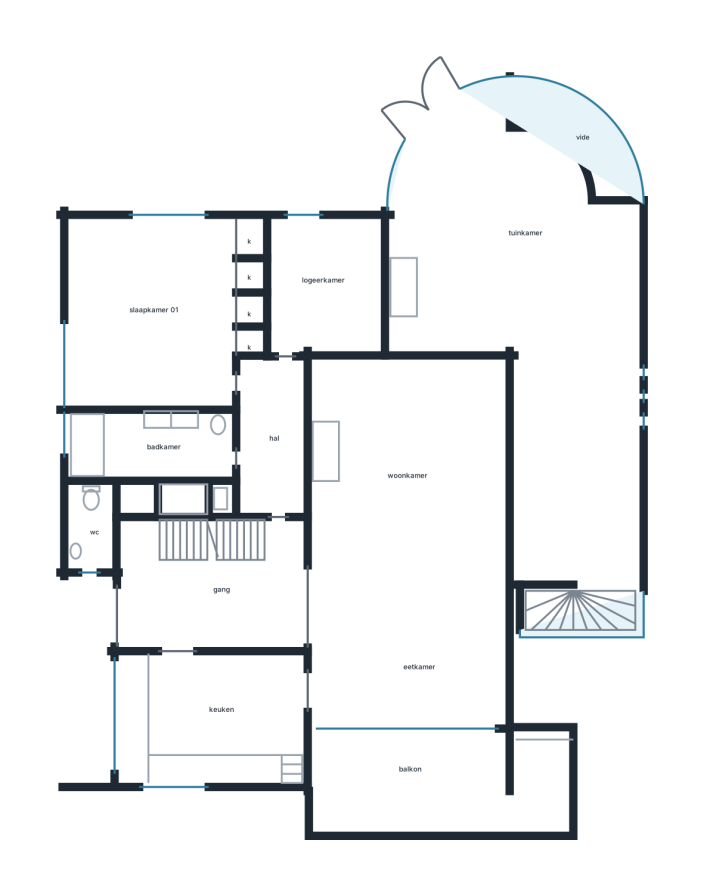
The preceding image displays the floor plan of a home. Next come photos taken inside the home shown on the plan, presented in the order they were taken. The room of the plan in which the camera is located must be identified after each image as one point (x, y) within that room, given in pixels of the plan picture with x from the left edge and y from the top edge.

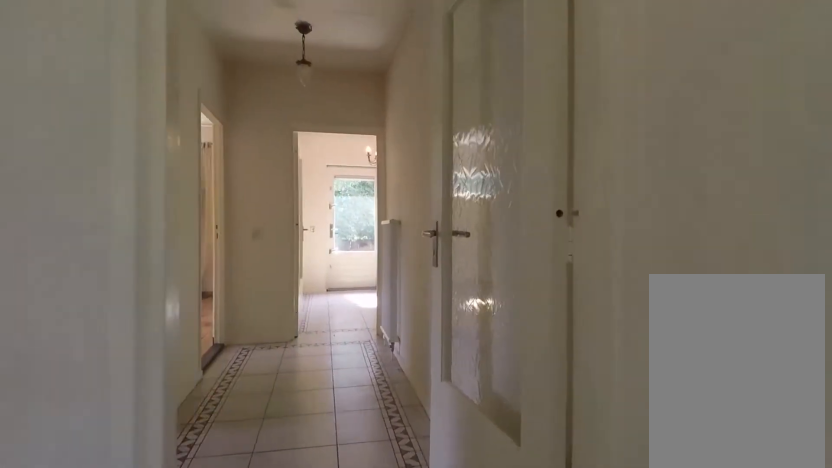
(210, 583)
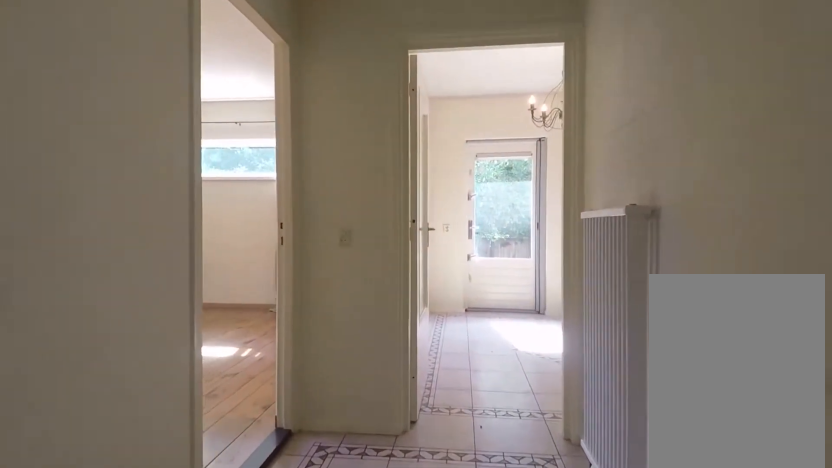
(270, 437)
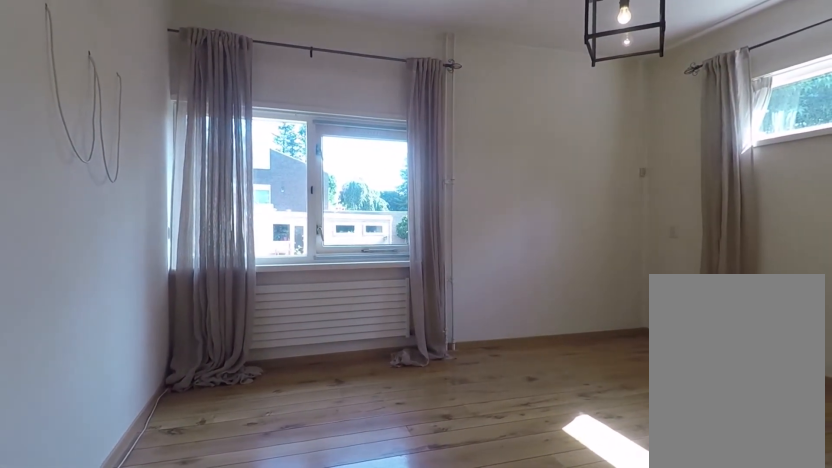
(152, 313)
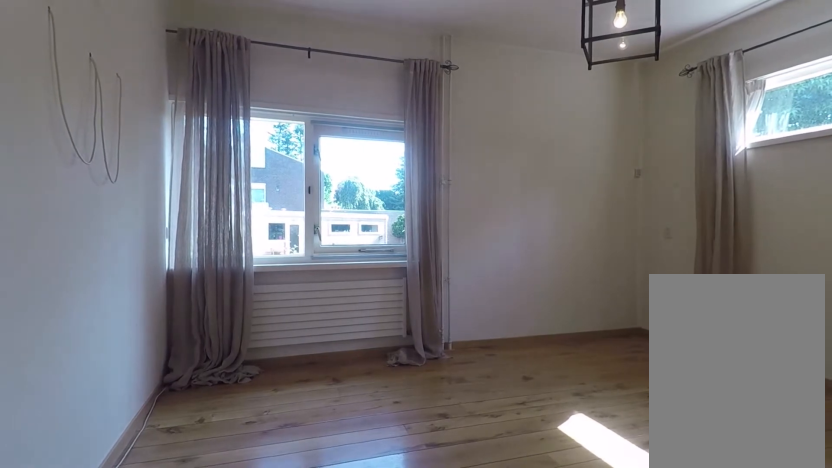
(152, 313)
